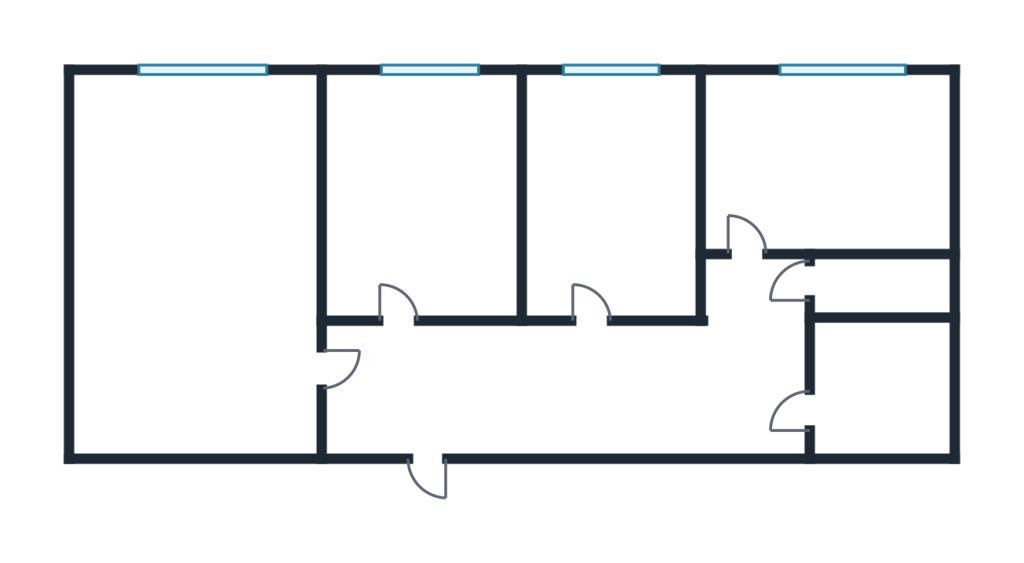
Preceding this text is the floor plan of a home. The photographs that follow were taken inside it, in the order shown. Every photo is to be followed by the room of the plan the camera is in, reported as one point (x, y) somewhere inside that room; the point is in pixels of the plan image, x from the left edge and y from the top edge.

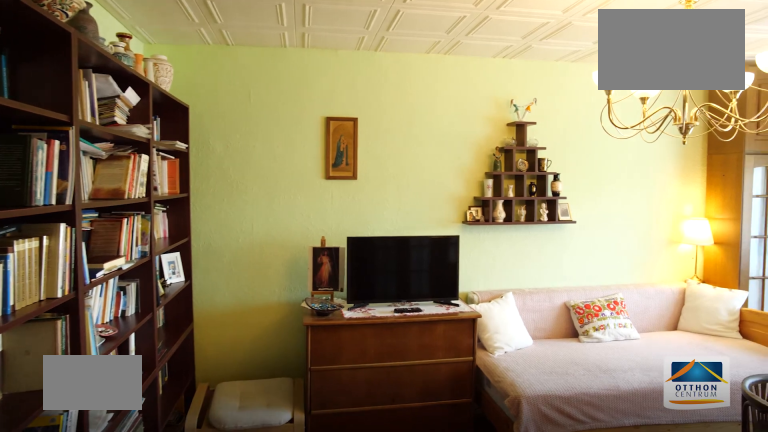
(186, 309)
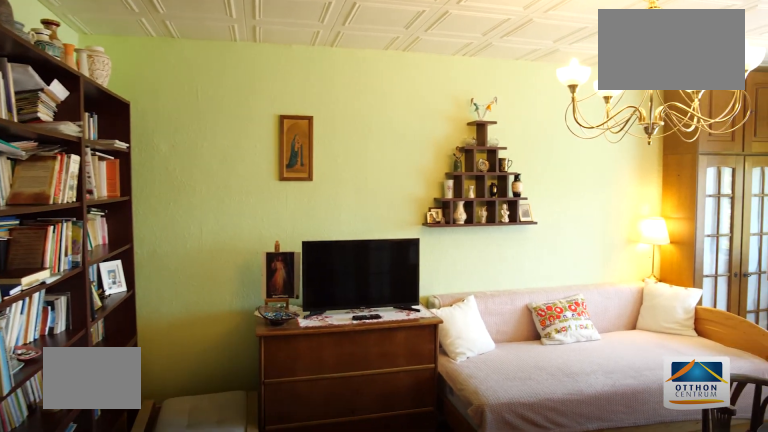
(186, 314)
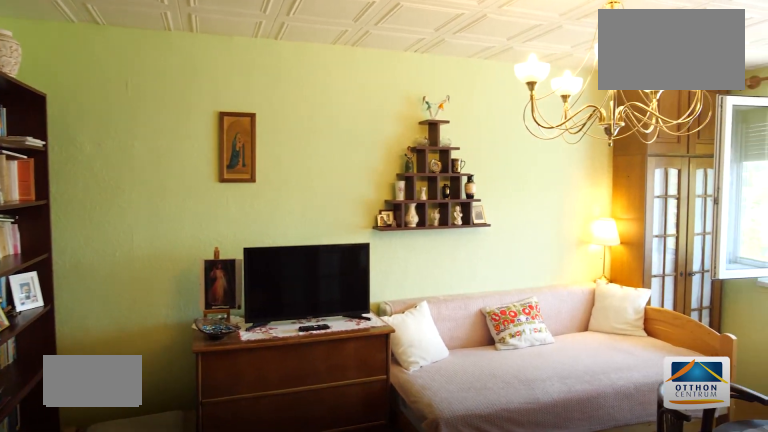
(186, 320)
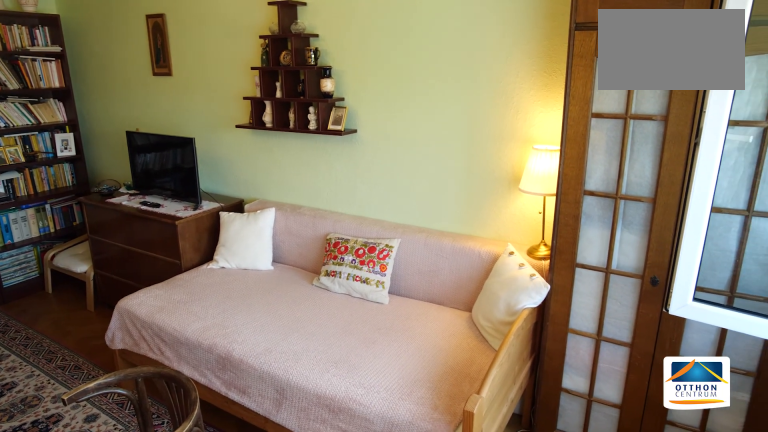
(190, 435)
